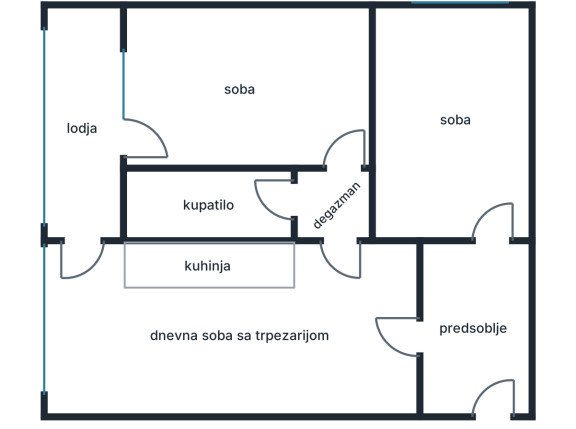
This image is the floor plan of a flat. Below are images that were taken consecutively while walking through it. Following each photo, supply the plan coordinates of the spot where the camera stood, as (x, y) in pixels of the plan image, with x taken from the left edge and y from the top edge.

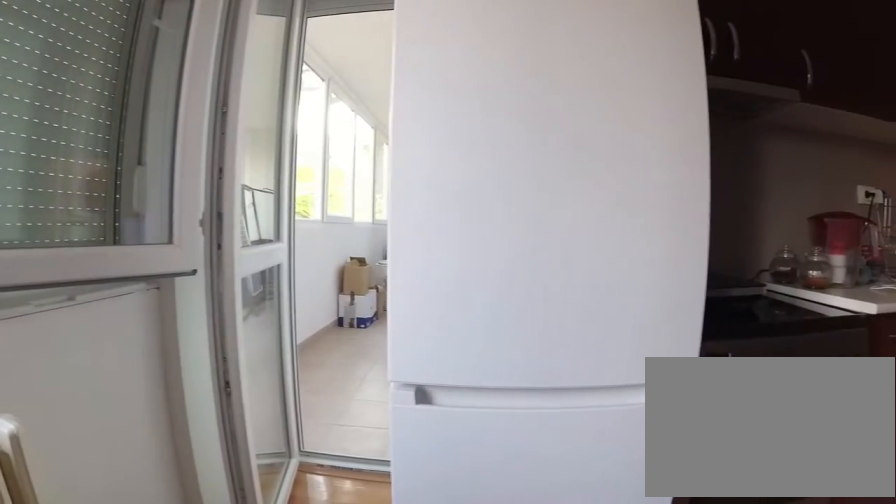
(67, 367)
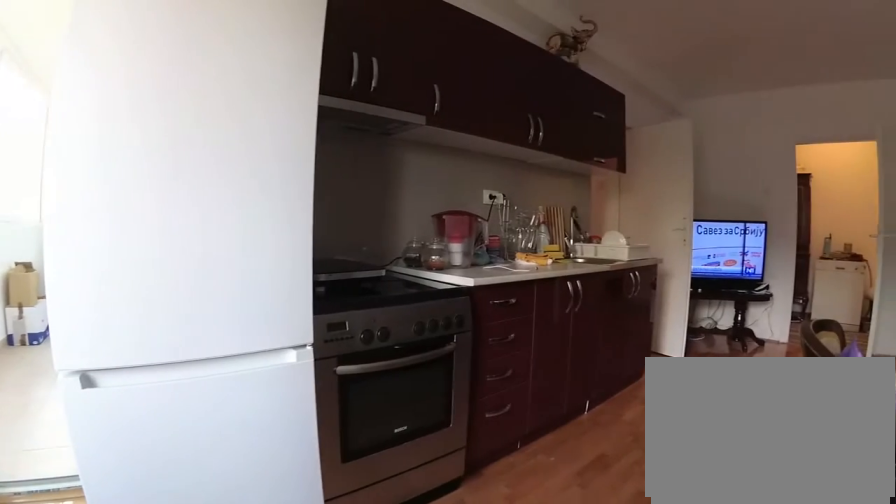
(49, 365)
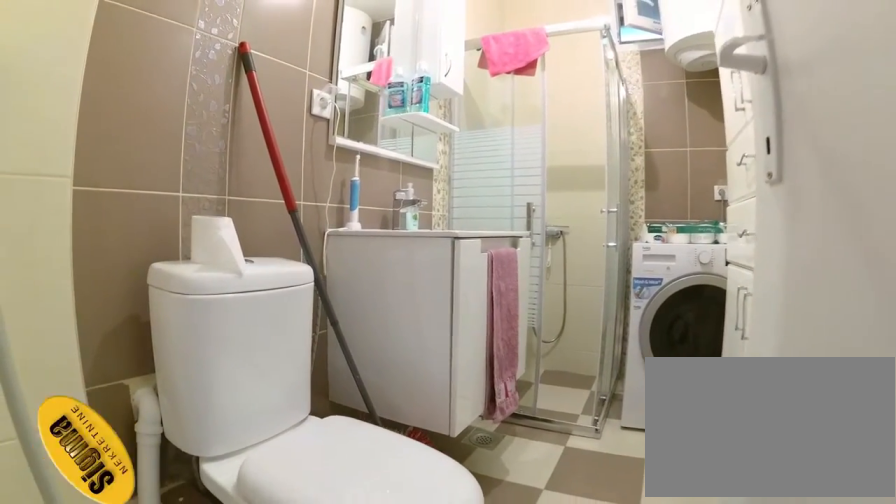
(305, 209)
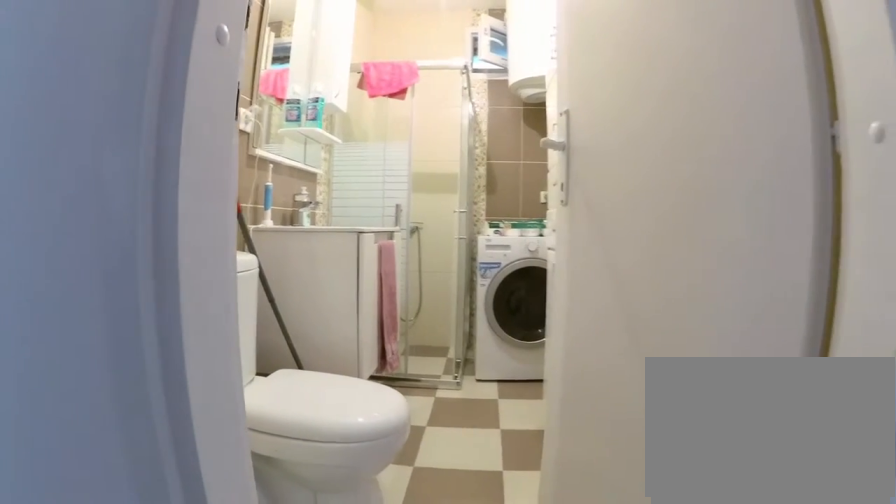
(323, 226)
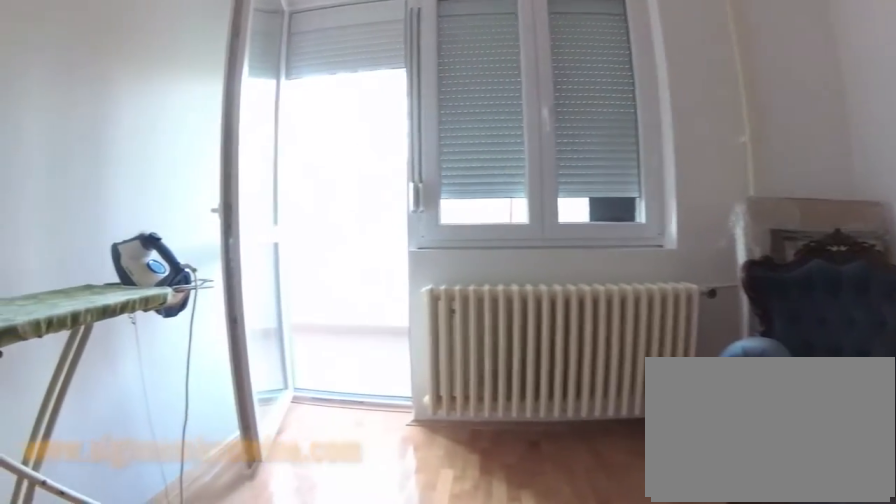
(296, 127)
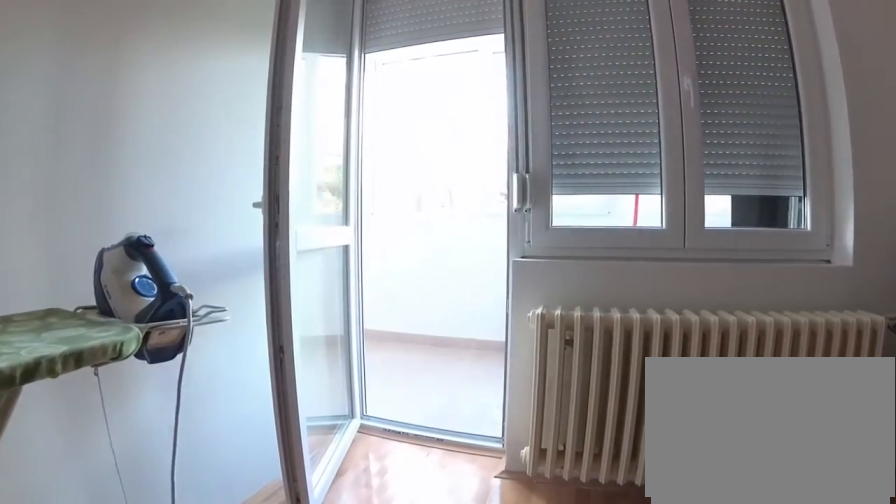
(262, 128)
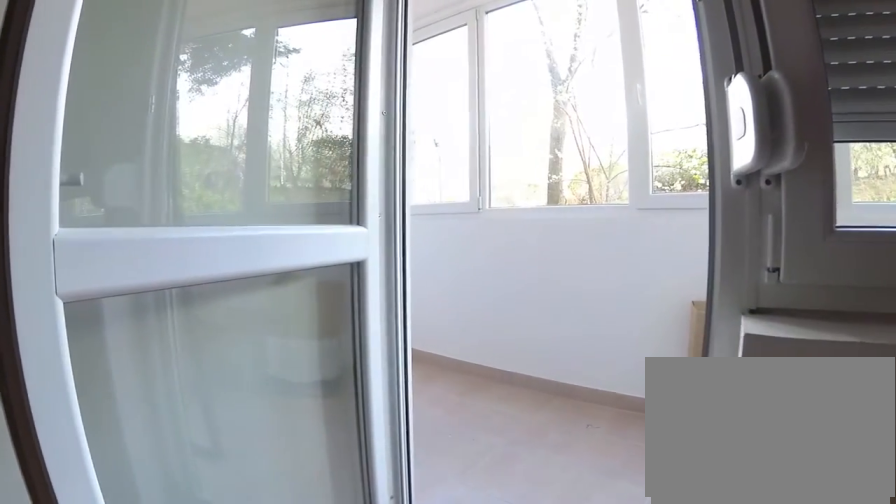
(186, 131)
